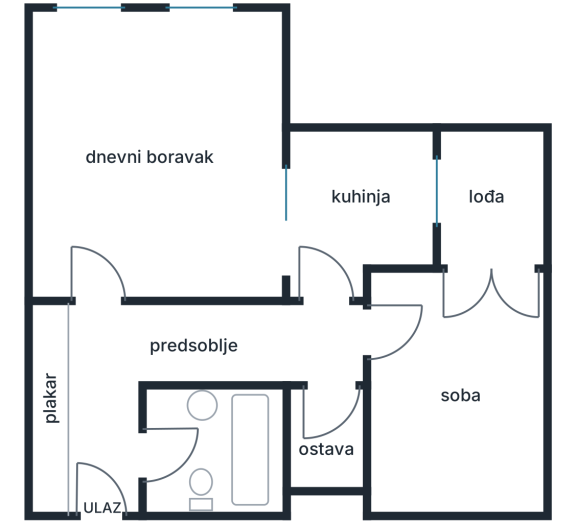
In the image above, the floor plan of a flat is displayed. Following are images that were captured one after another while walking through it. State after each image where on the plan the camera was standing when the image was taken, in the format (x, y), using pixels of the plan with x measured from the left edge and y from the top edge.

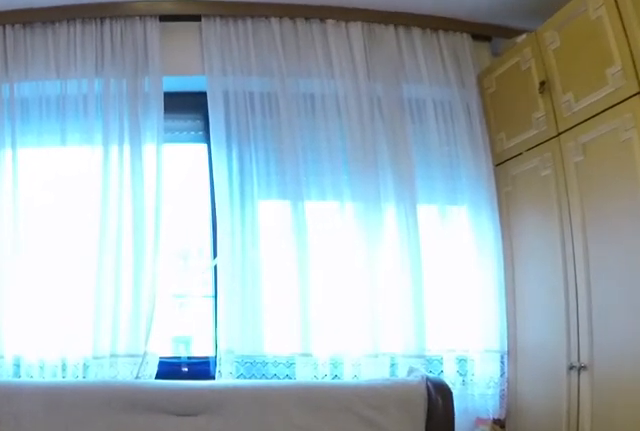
(98, 140)
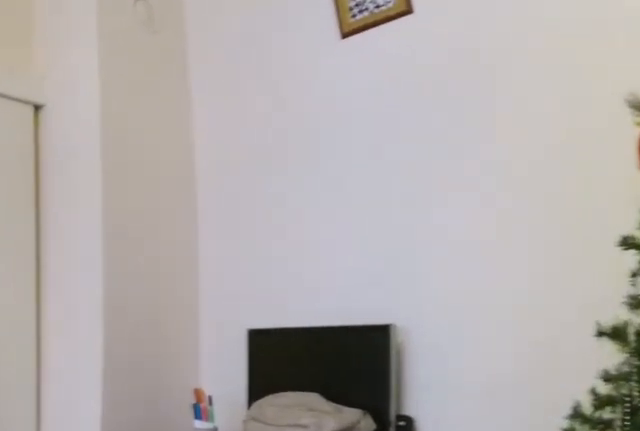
(132, 215)
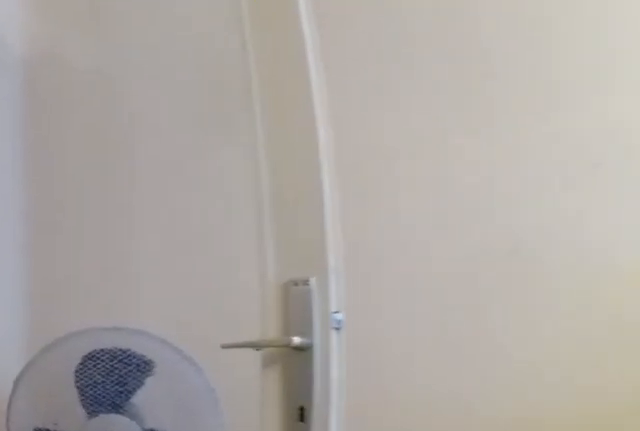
(135, 236)
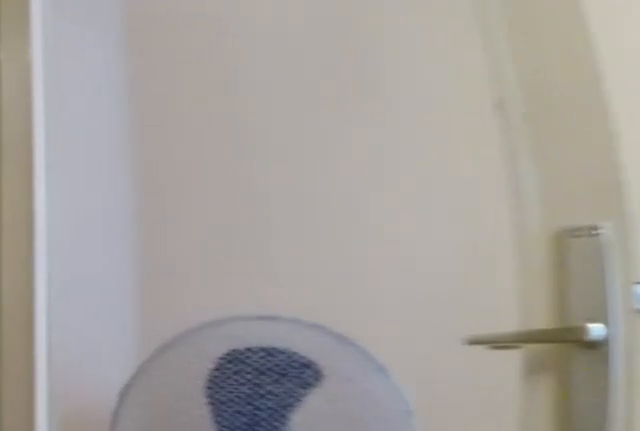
(122, 245)
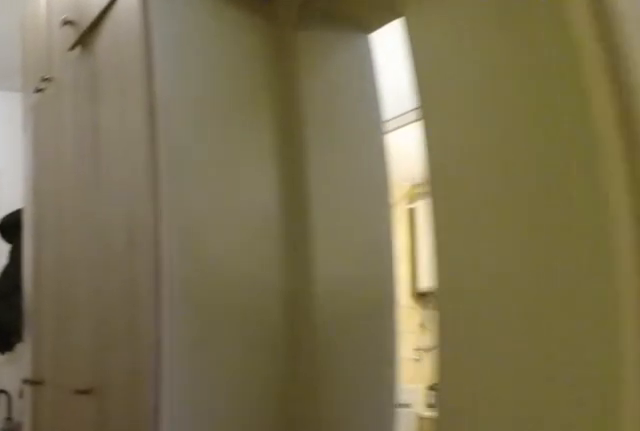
(98, 277)
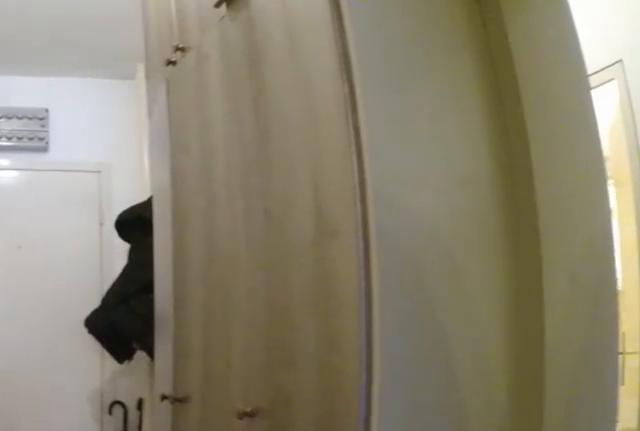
(100, 295)
